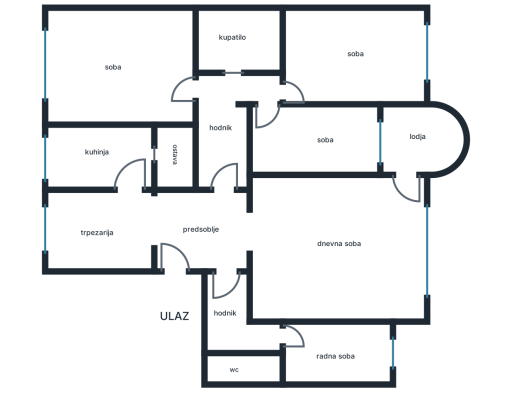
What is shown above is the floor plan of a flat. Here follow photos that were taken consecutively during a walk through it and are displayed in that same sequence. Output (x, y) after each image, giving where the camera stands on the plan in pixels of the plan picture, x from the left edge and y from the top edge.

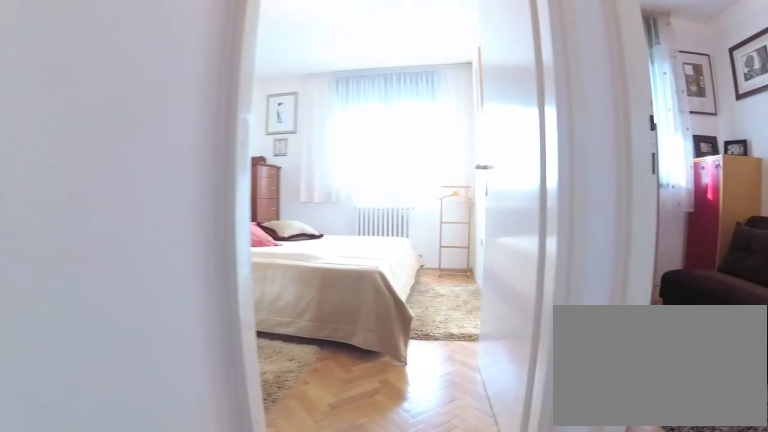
(223, 97)
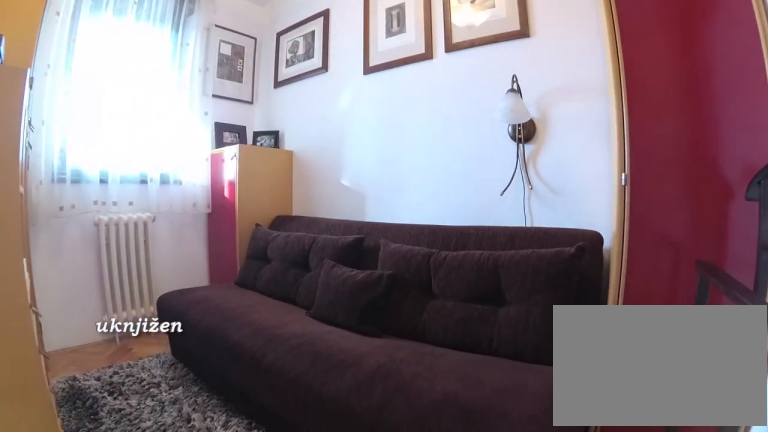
(260, 103)
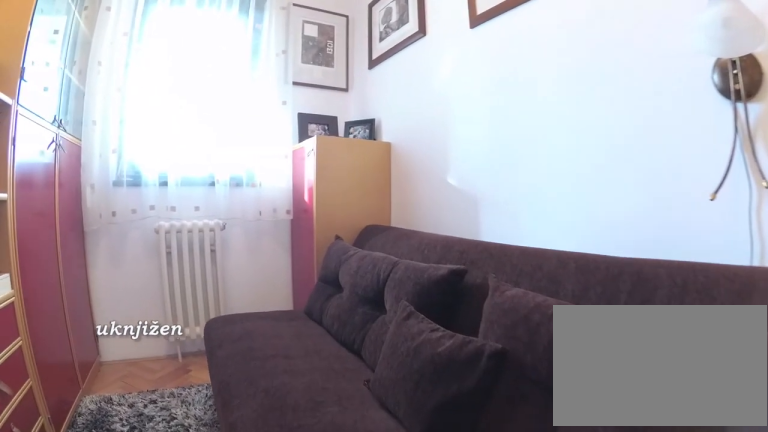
(268, 128)
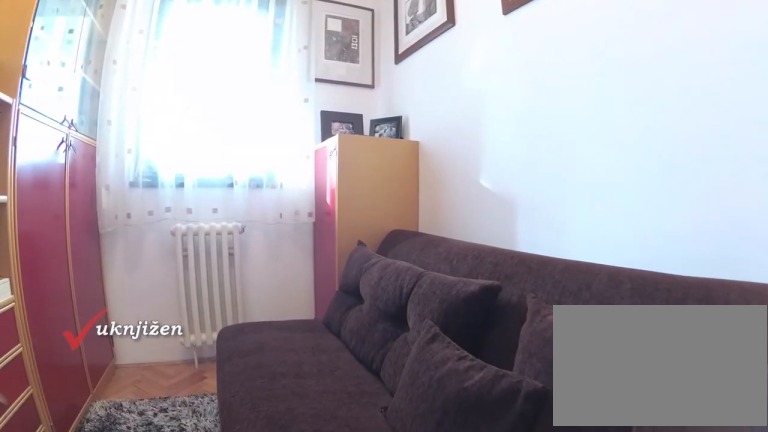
(271, 133)
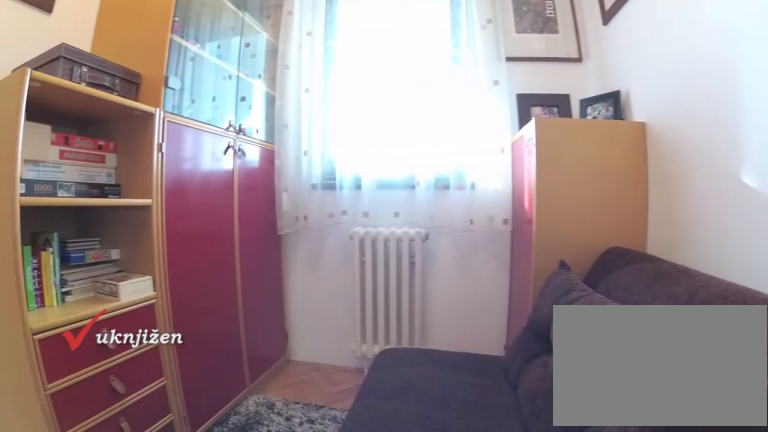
(281, 144)
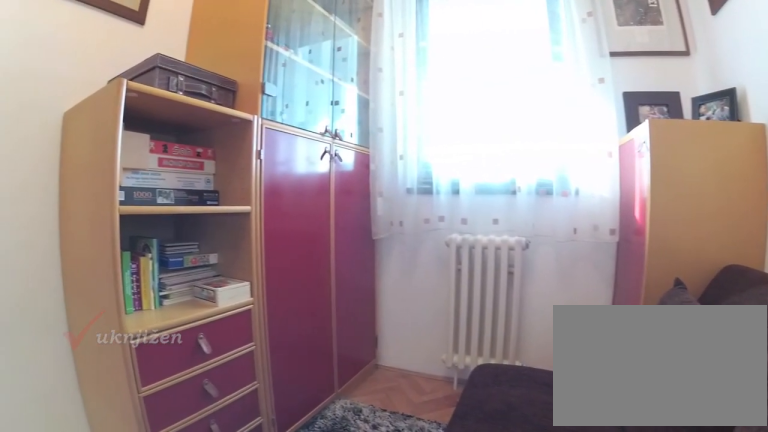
(282, 146)
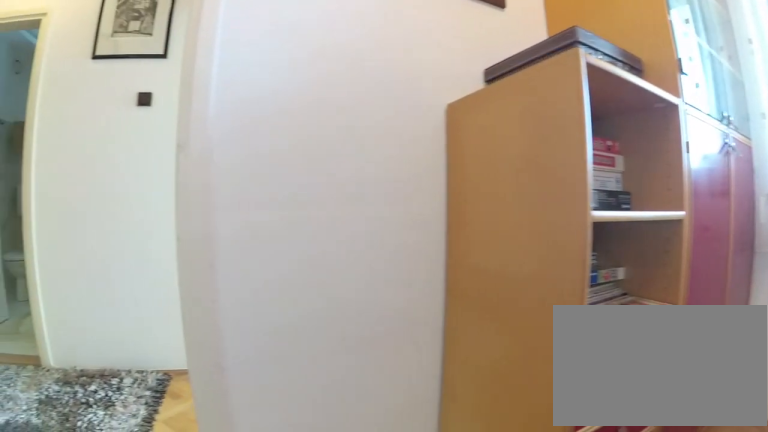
(283, 157)
